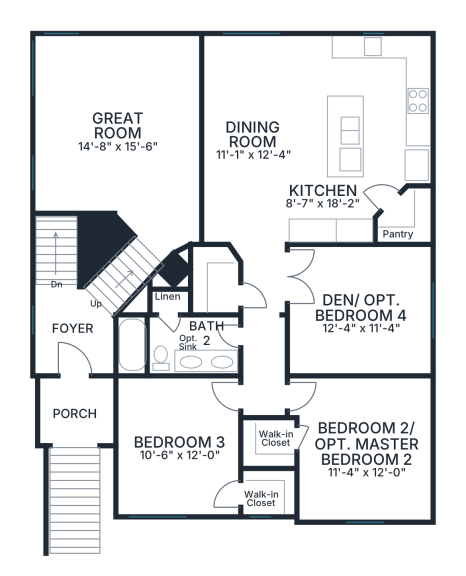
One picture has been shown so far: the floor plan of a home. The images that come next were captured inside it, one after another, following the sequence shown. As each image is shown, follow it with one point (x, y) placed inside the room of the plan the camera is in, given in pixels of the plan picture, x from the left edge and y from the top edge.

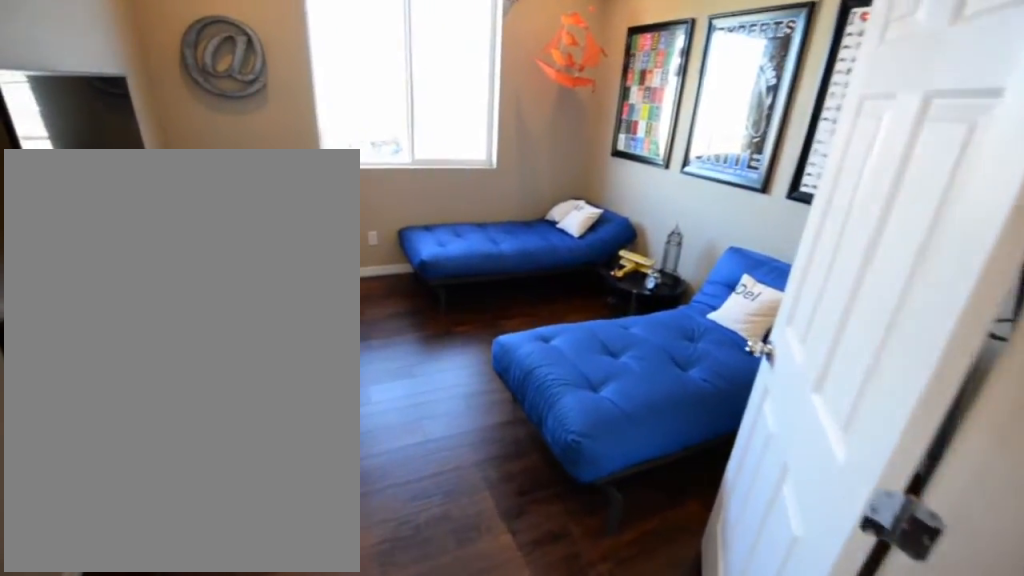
(359, 310)
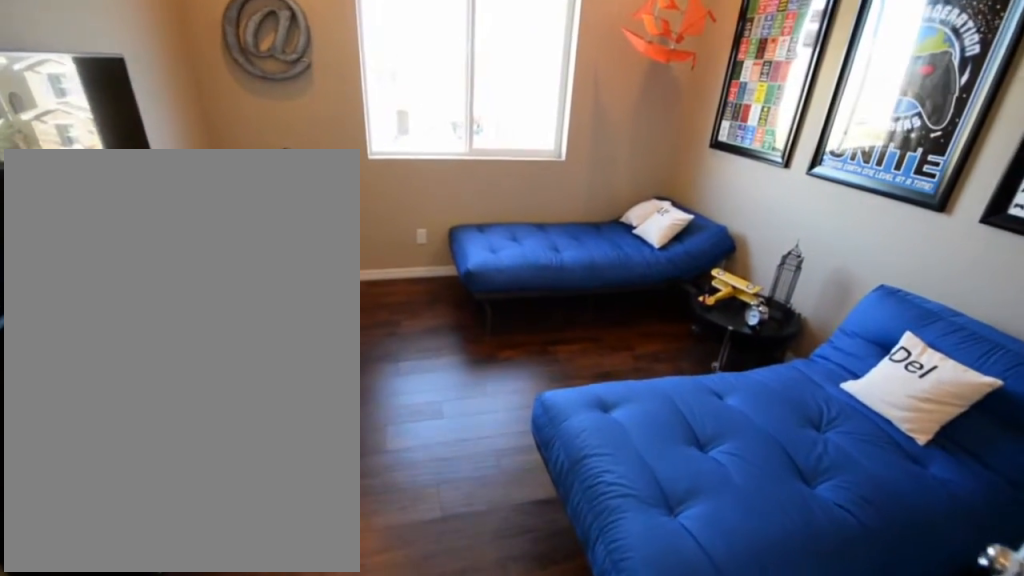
(359, 310)
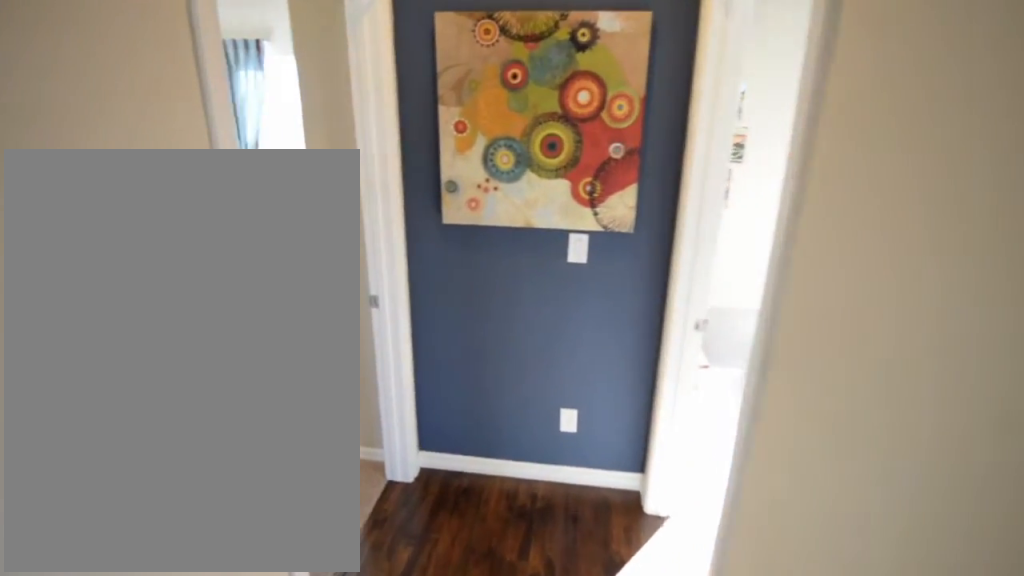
(264, 331)
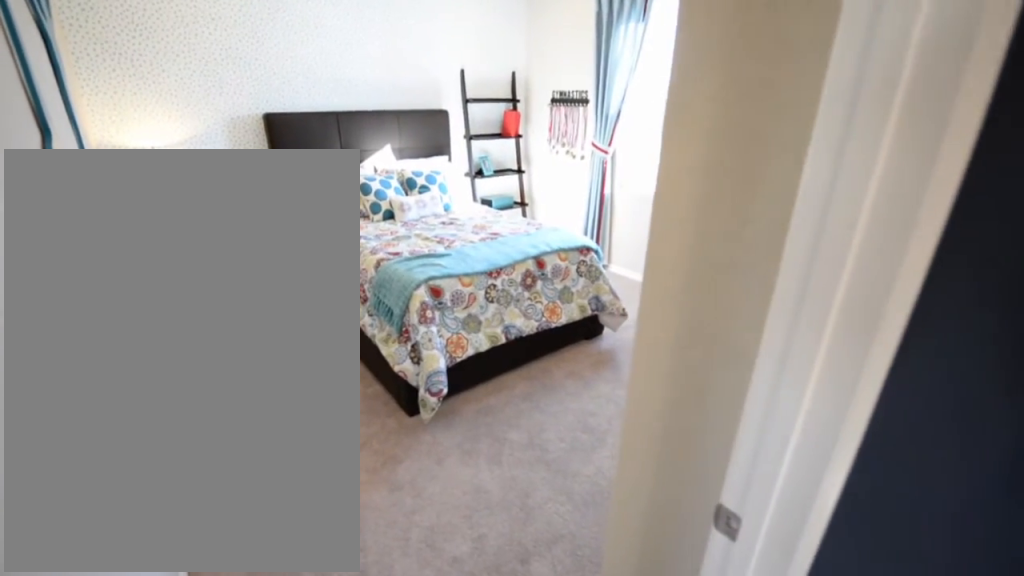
(351, 447)
